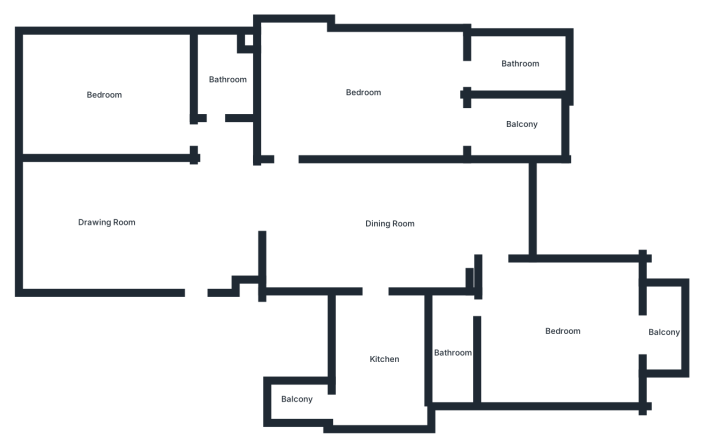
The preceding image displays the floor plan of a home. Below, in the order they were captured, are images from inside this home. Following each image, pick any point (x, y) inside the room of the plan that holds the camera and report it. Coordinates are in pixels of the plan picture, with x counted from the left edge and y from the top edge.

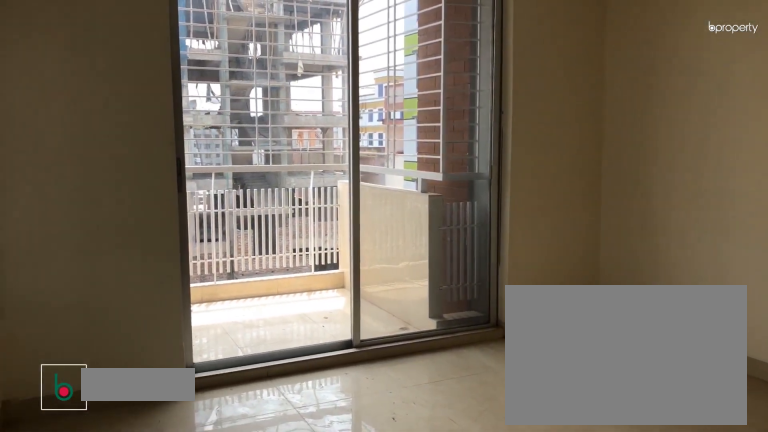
(562, 332)
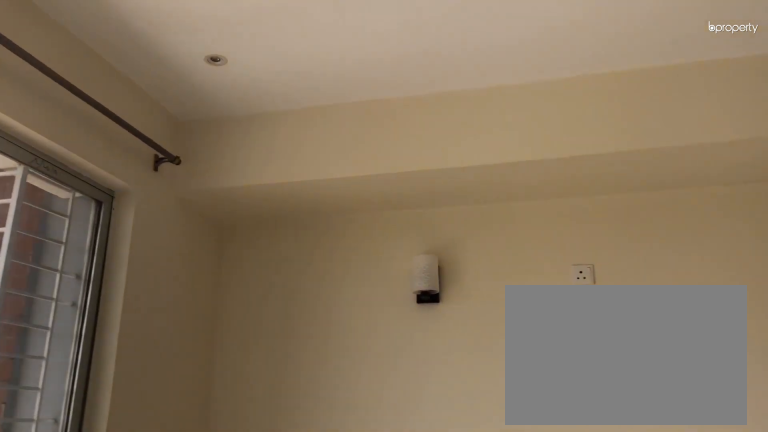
(562, 332)
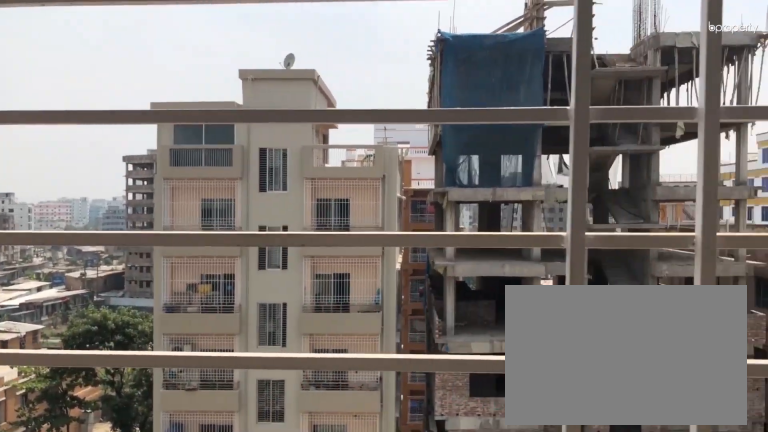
(666, 332)
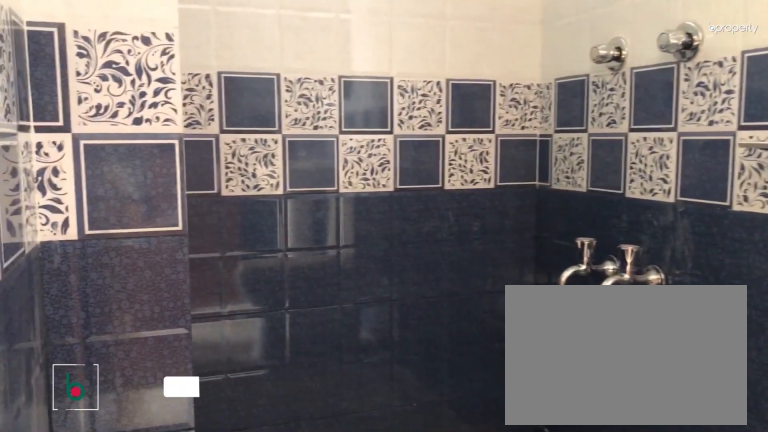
(452, 353)
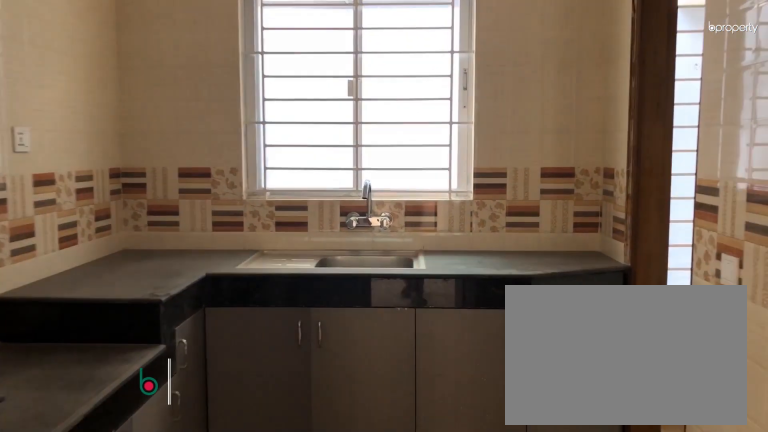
(384, 359)
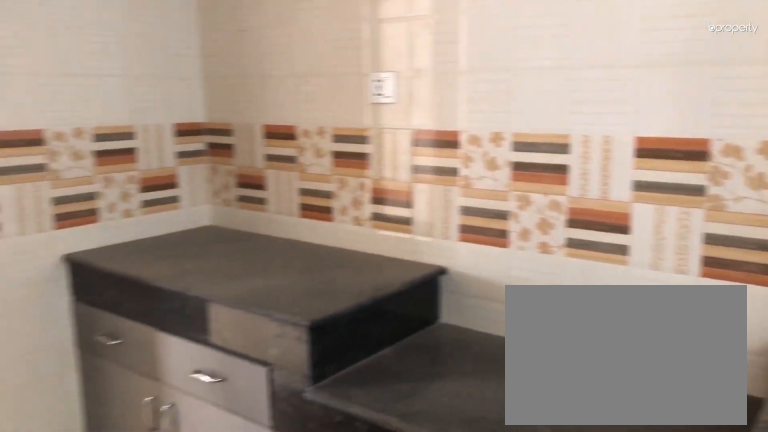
(384, 359)
